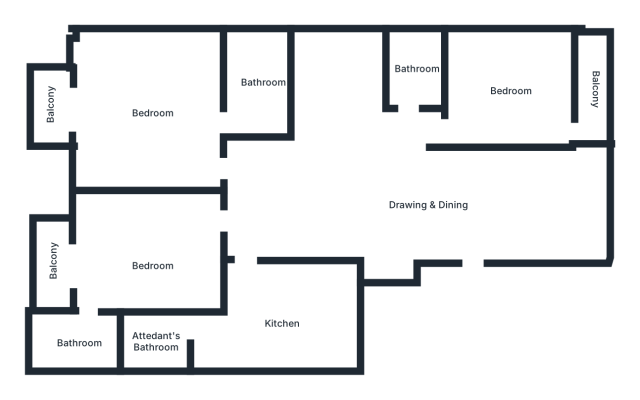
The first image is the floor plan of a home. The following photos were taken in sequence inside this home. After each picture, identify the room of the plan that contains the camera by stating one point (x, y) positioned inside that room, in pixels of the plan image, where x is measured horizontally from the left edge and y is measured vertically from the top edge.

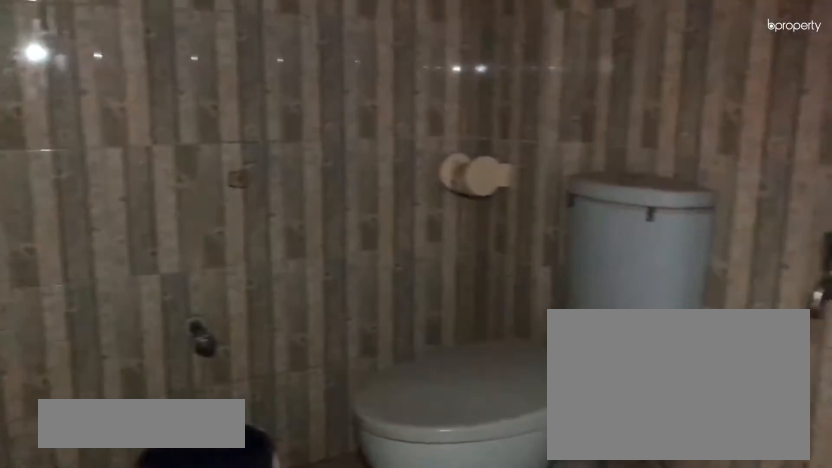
(416, 70)
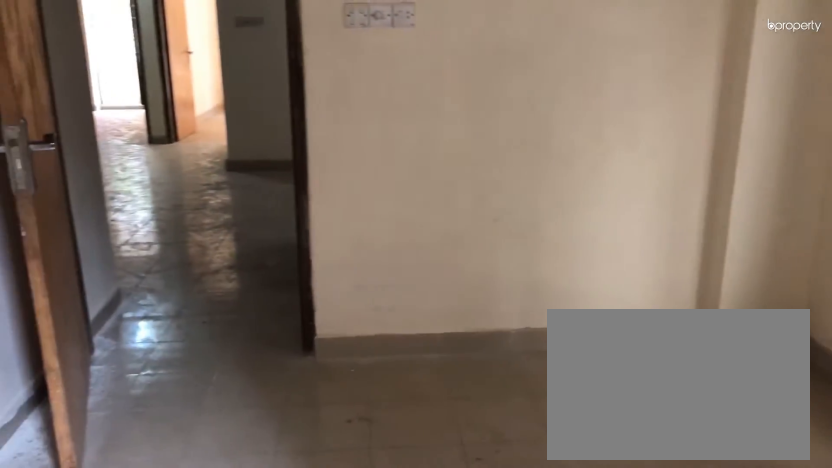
(508, 95)
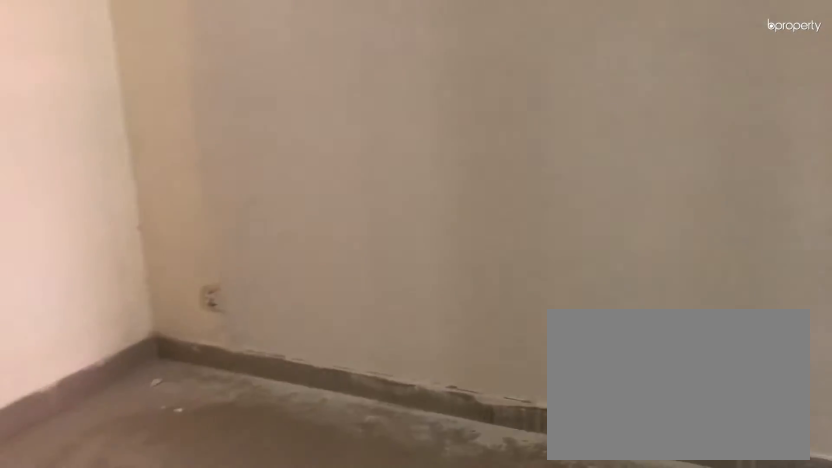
(153, 266)
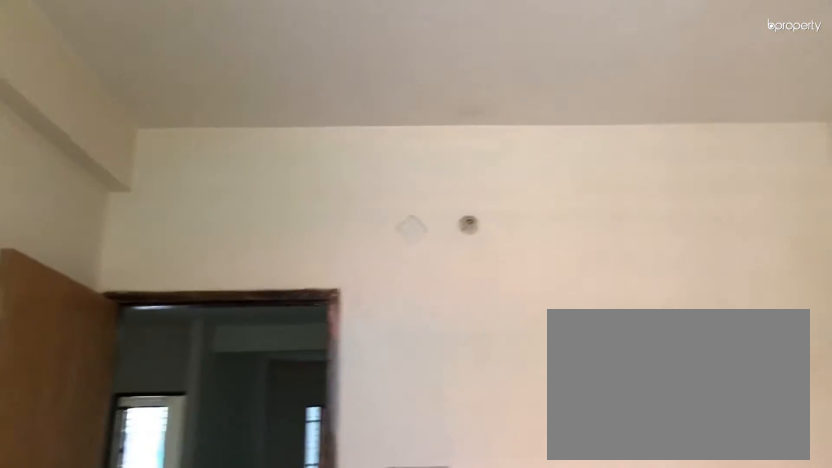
(153, 266)
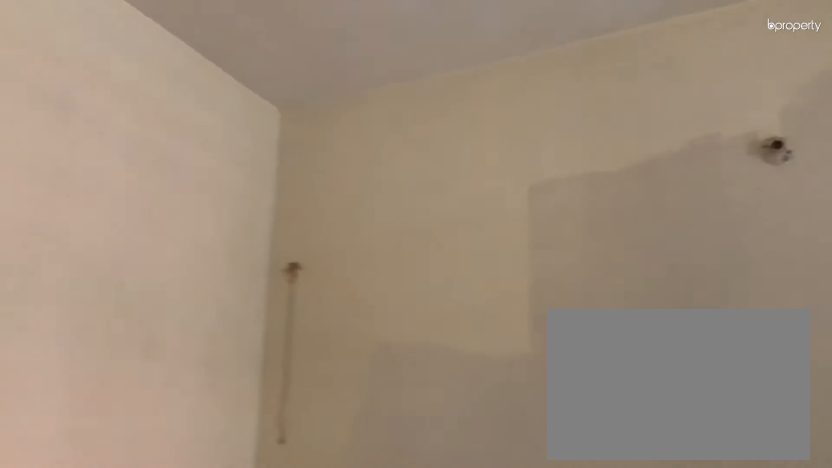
(153, 266)
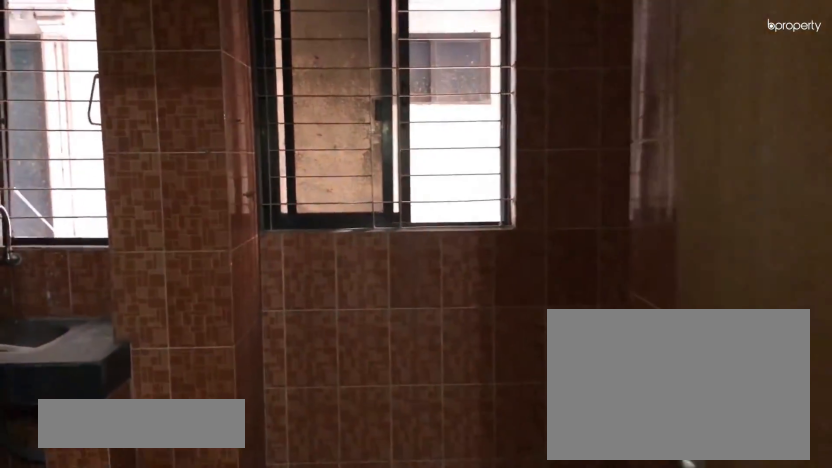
(282, 321)
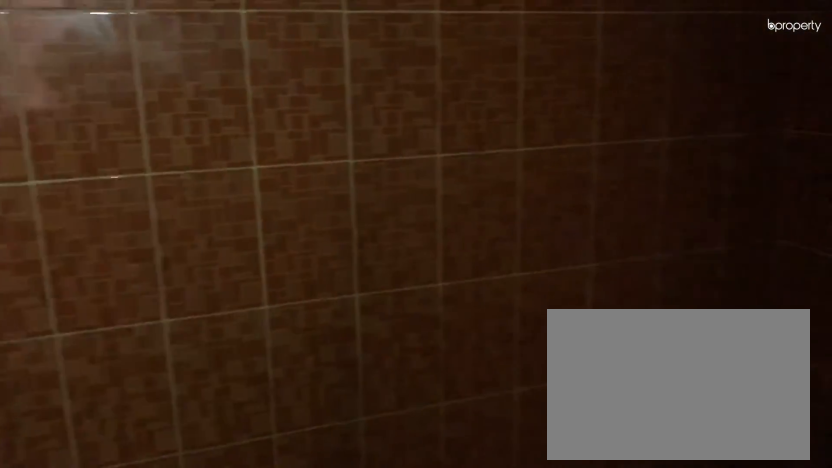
(282, 321)
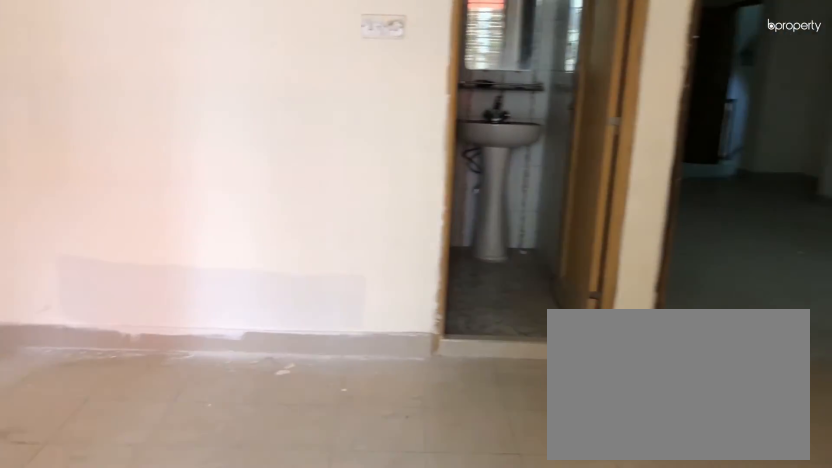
(152, 112)
